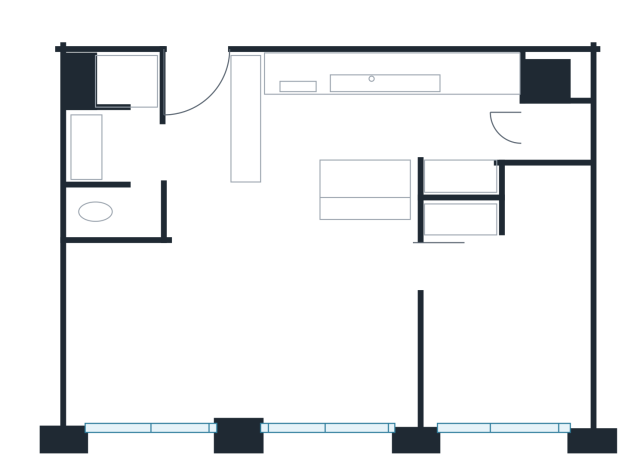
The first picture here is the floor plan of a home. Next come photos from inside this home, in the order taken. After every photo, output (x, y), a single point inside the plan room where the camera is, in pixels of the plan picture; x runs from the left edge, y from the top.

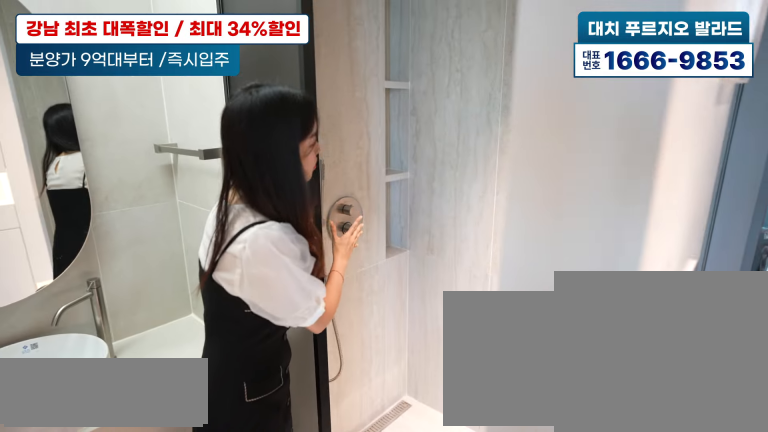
(127, 135)
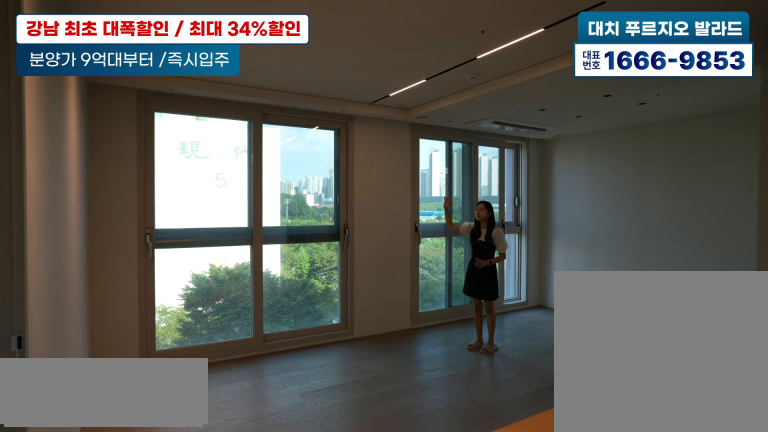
(216, 307)
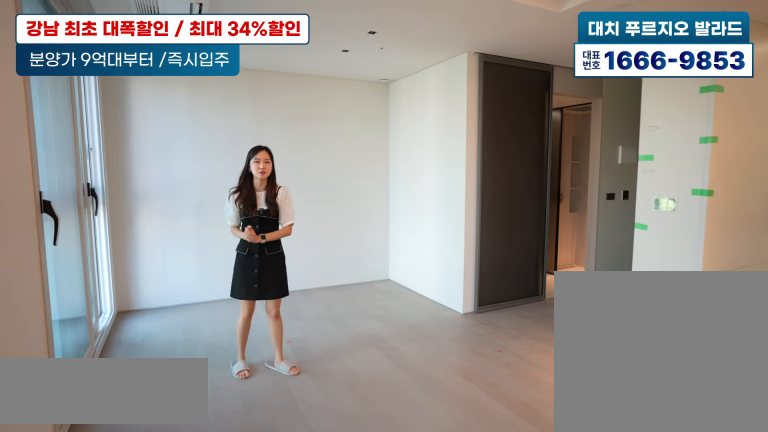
(217, 308)
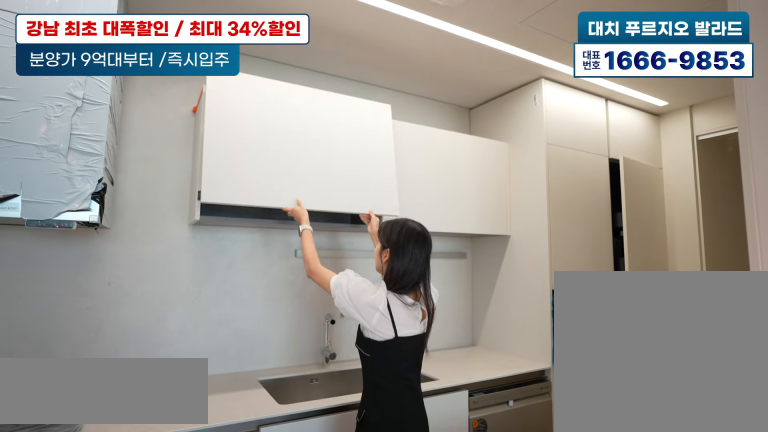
(406, 117)
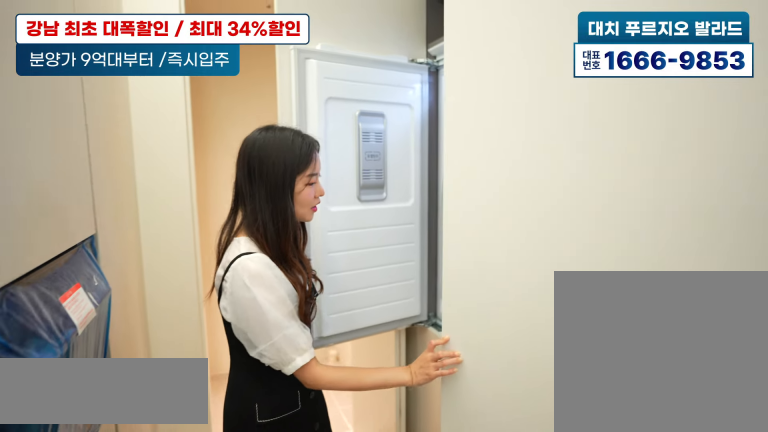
(406, 117)
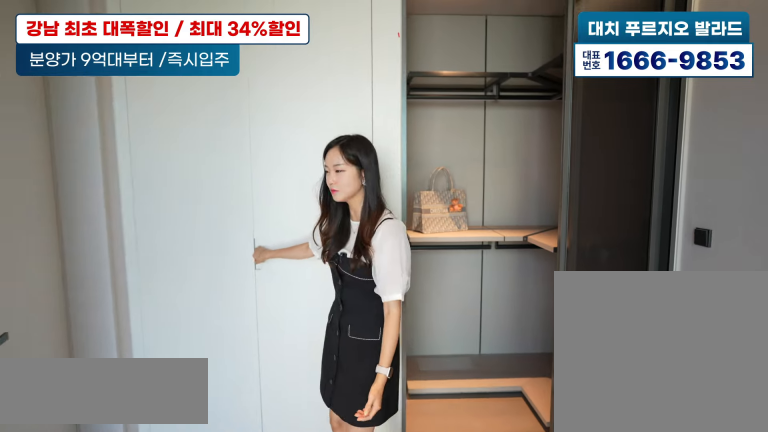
(499, 322)
